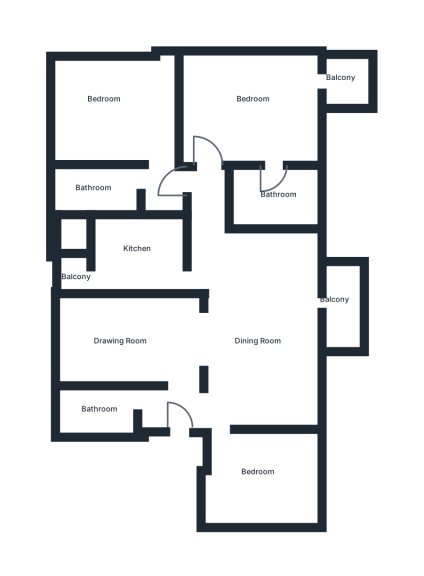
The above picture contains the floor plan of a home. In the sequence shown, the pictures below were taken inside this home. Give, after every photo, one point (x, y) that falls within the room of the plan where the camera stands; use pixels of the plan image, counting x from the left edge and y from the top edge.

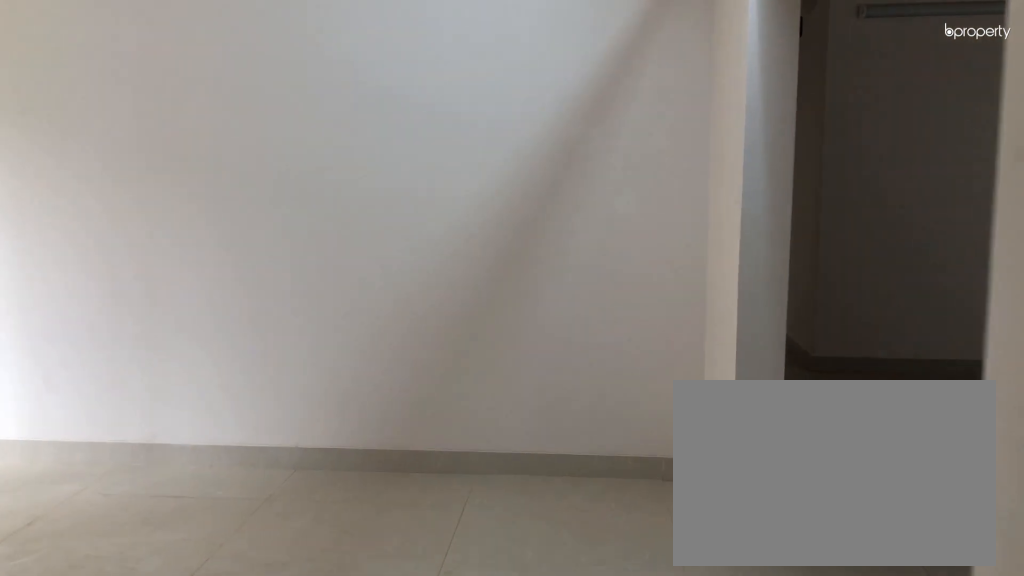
(129, 344)
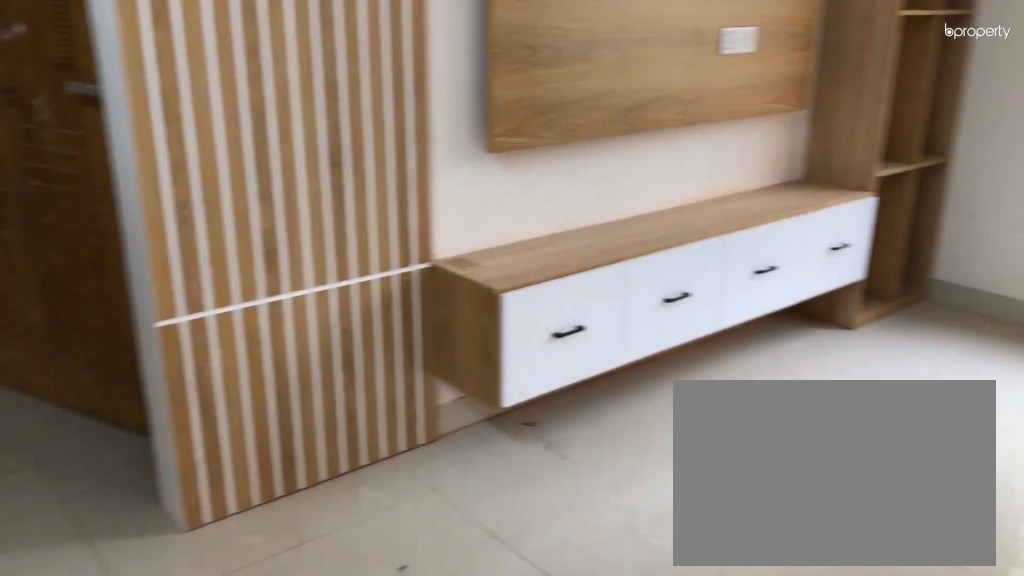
(129, 344)
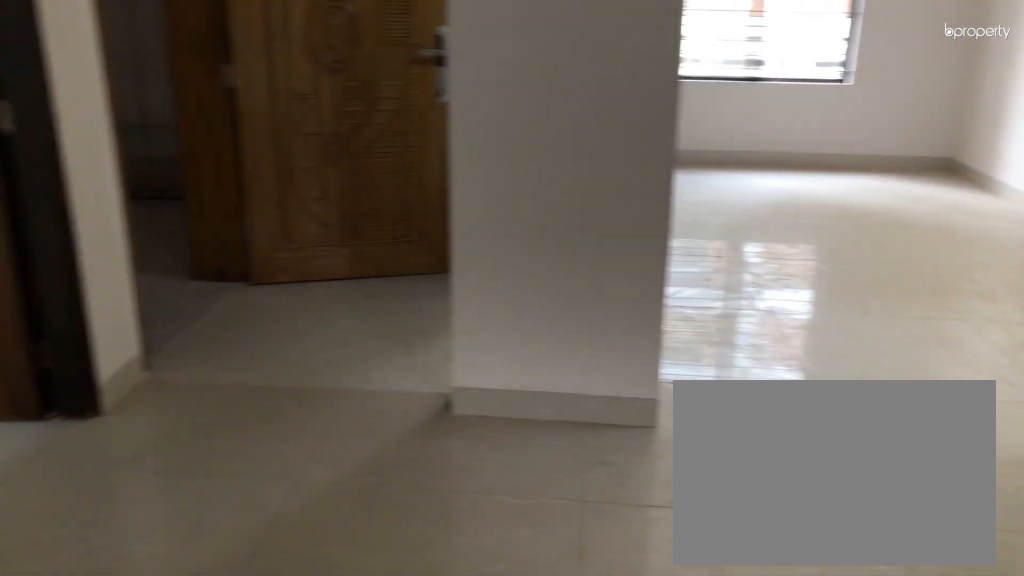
(270, 355)
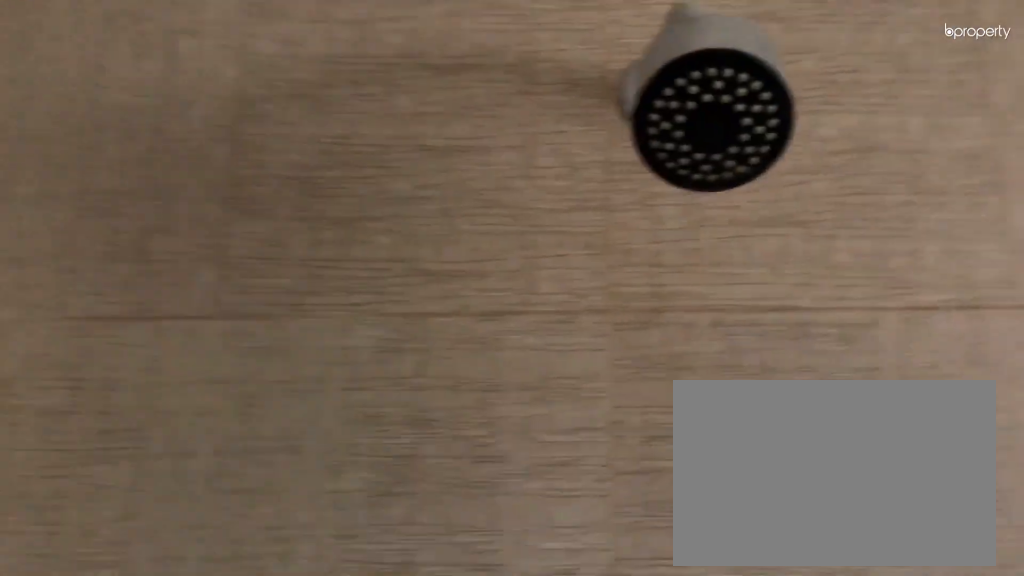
(94, 410)
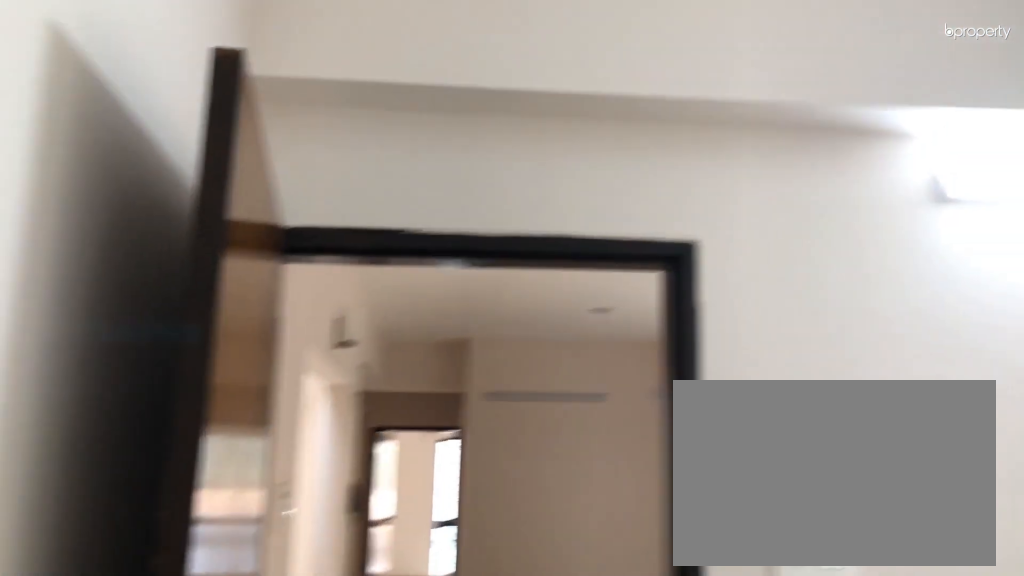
(246, 482)
